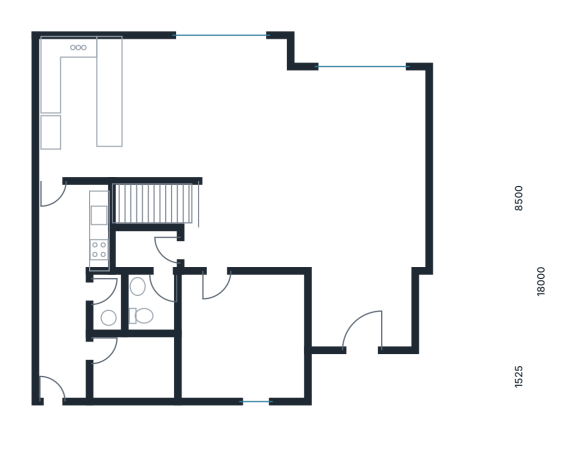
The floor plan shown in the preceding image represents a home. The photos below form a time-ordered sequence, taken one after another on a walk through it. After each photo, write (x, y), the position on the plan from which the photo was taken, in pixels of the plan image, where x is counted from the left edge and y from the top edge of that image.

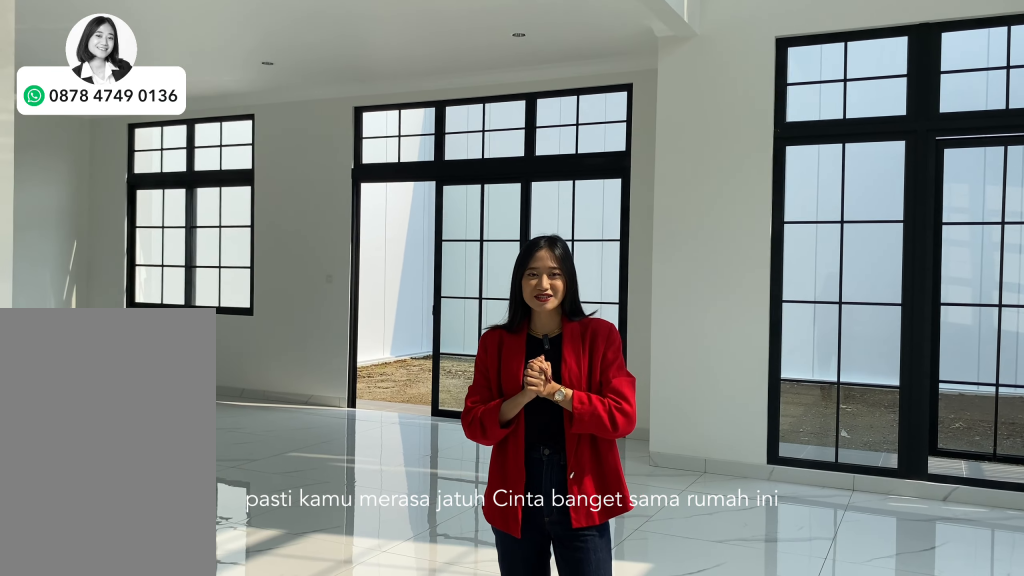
(352, 214)
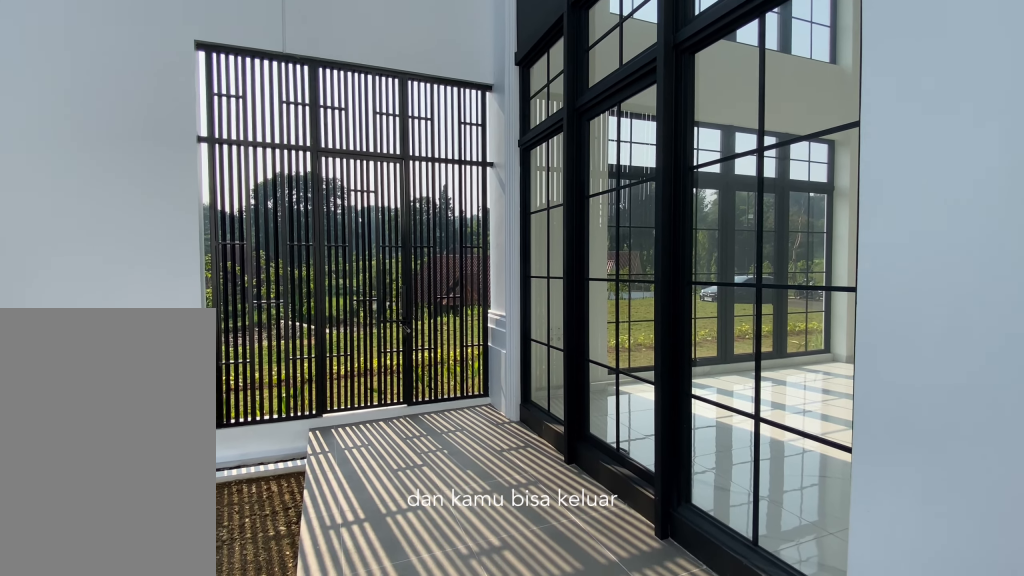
(336, 47)
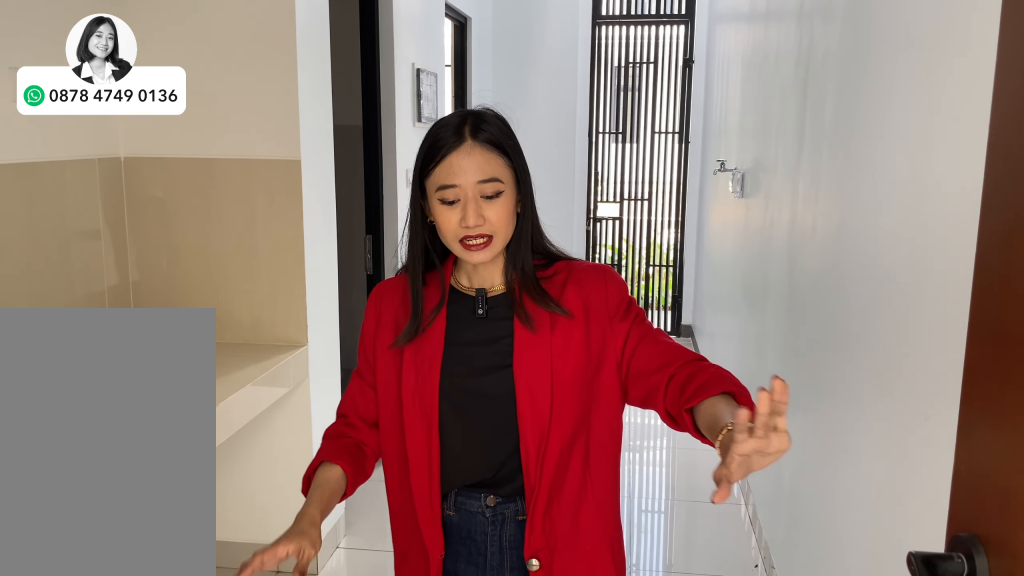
(74, 230)
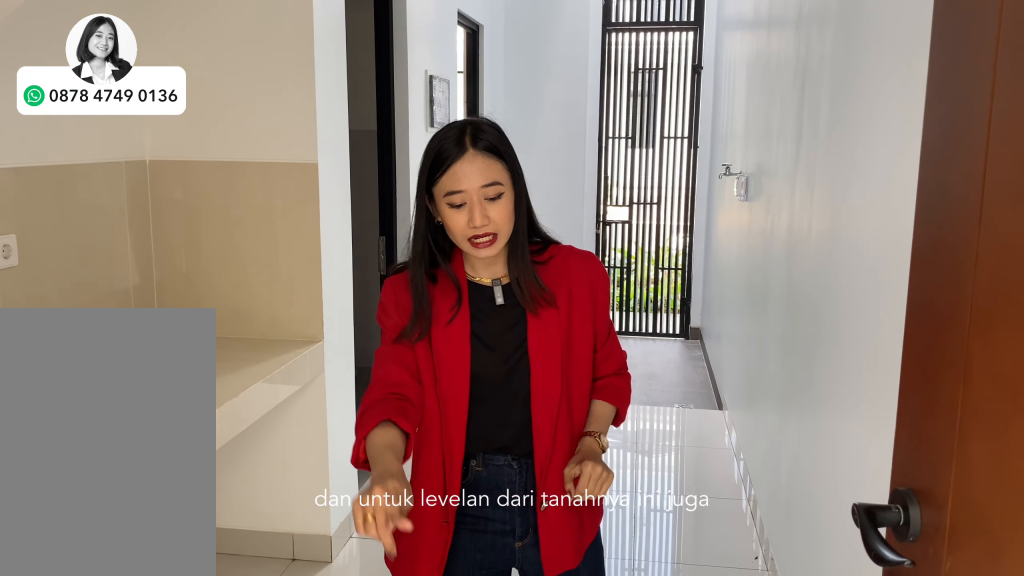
(74, 230)
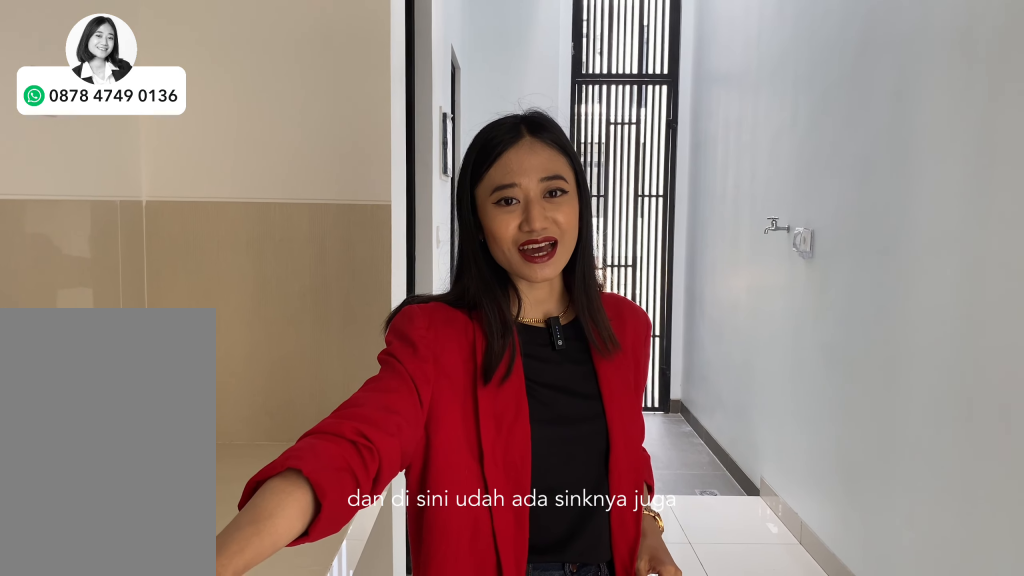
(74, 230)
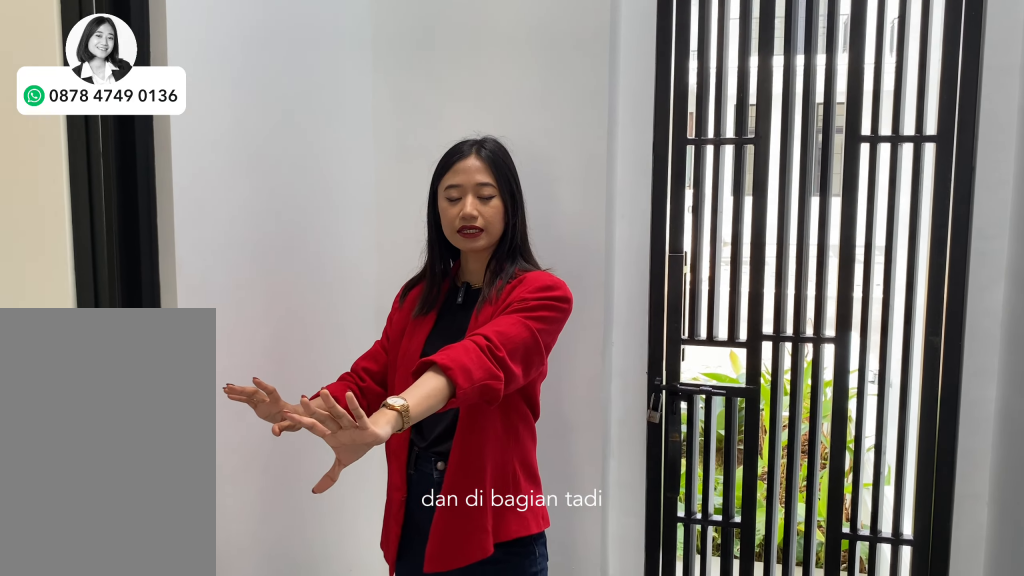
(63, 361)
